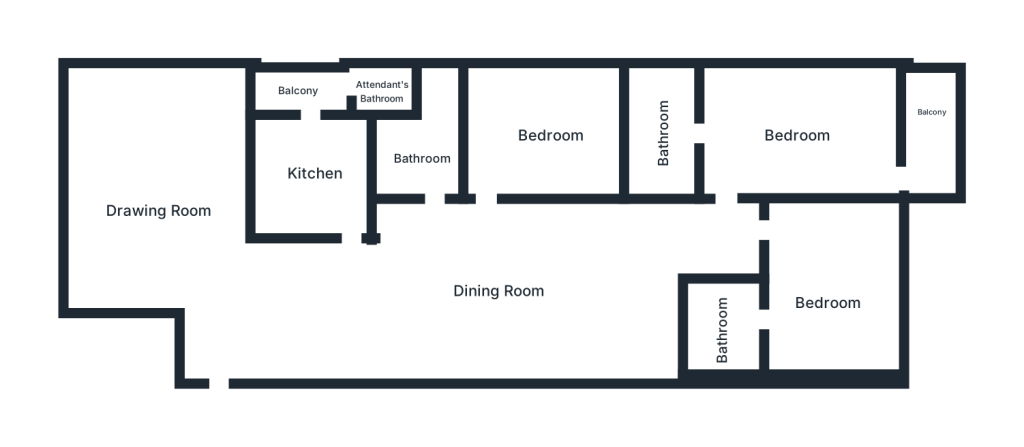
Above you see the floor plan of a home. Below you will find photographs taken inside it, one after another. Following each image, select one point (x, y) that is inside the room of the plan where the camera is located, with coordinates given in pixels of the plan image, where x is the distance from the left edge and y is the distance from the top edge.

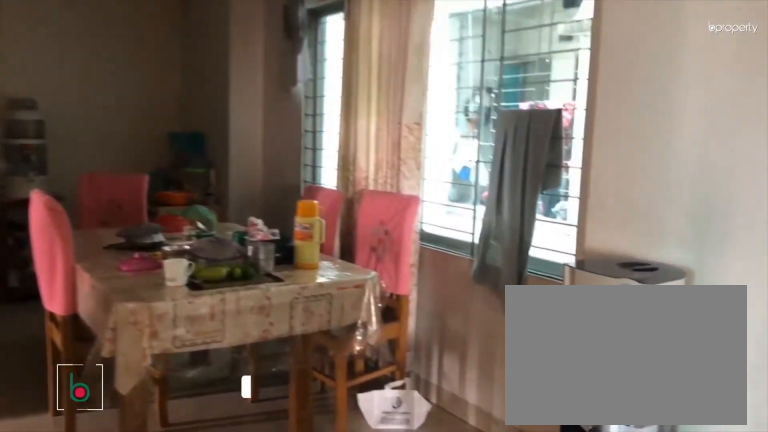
(493, 298)
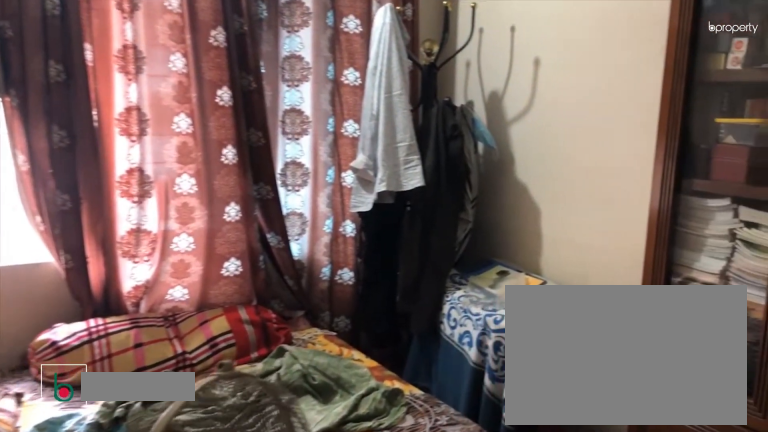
(823, 297)
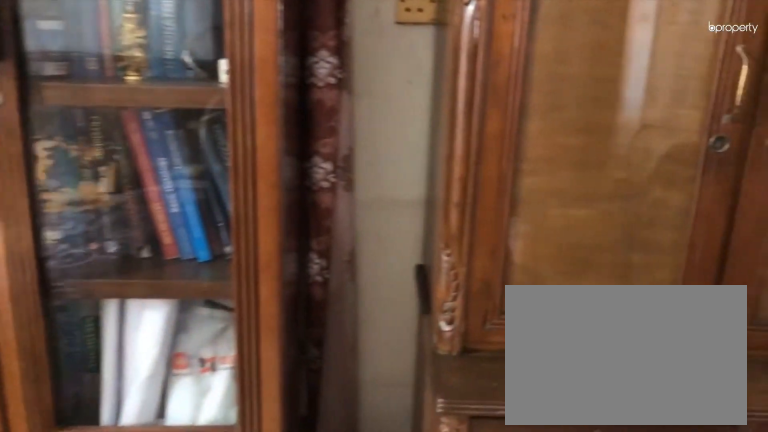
(823, 297)
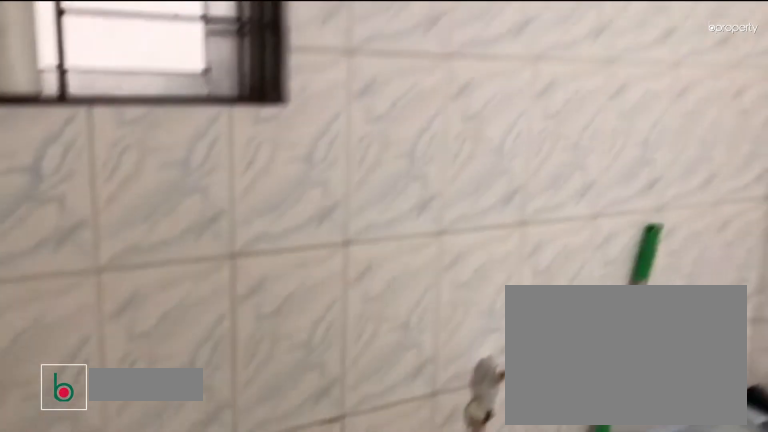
(724, 323)
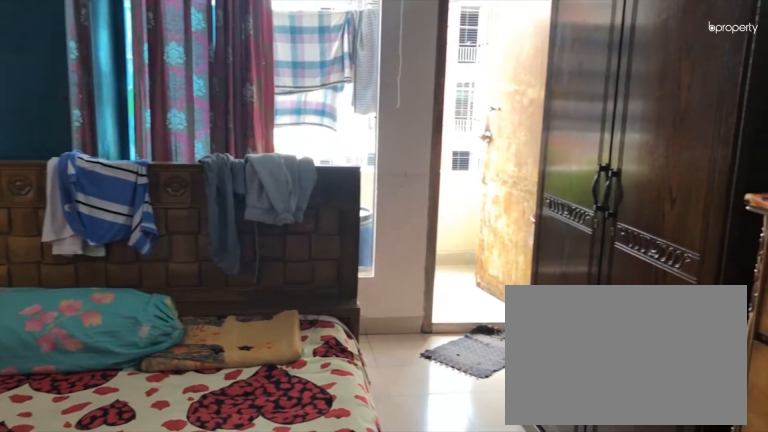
(796, 137)
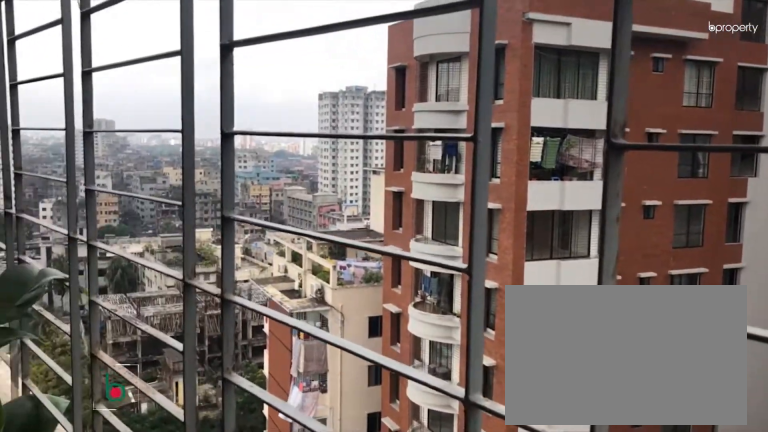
(931, 115)
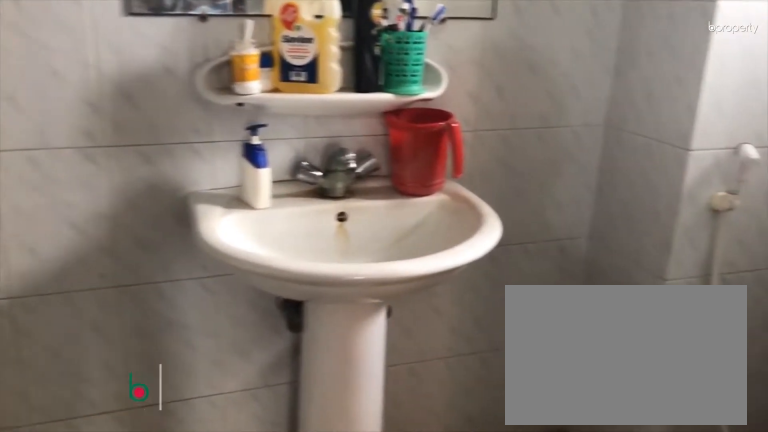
(663, 125)
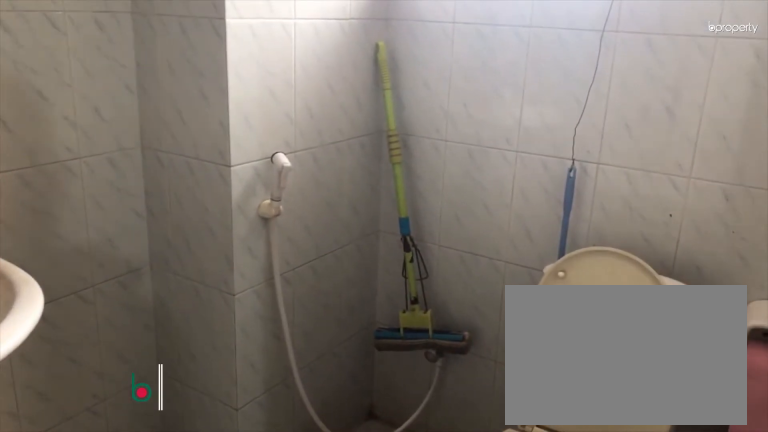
(663, 125)
